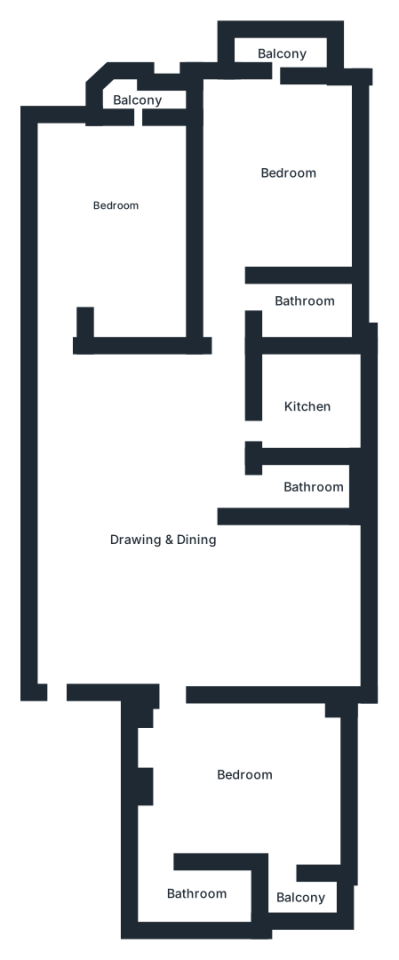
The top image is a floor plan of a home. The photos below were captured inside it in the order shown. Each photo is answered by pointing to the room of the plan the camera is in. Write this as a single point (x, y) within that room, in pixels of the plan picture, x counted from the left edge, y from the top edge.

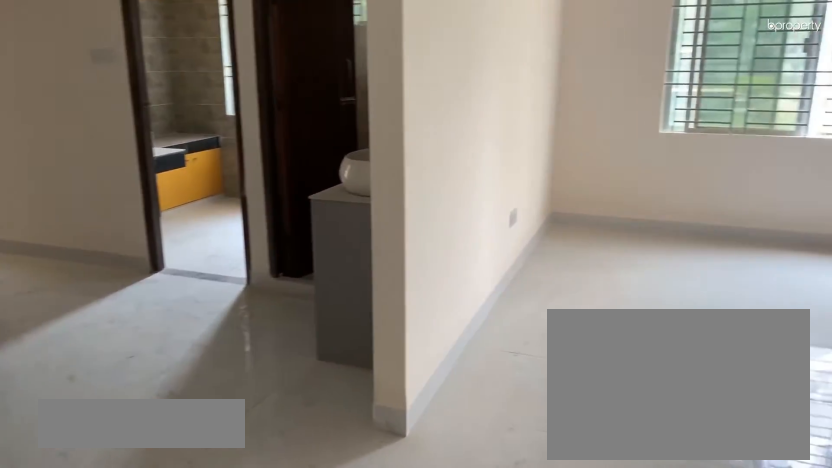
(172, 579)
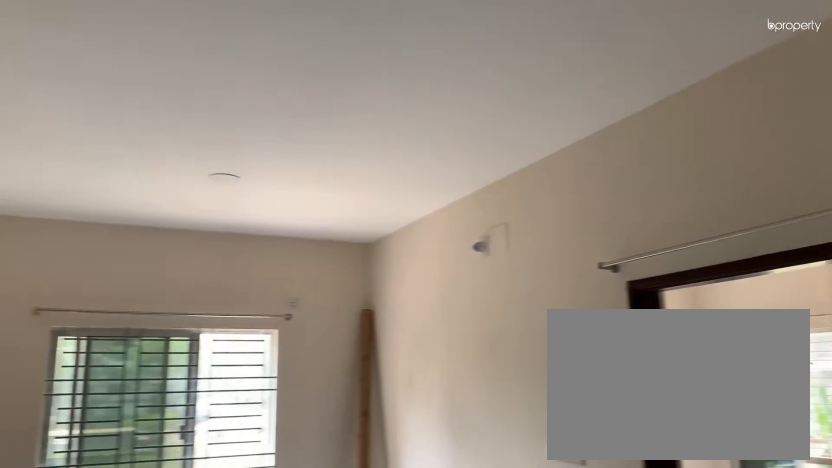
(172, 579)
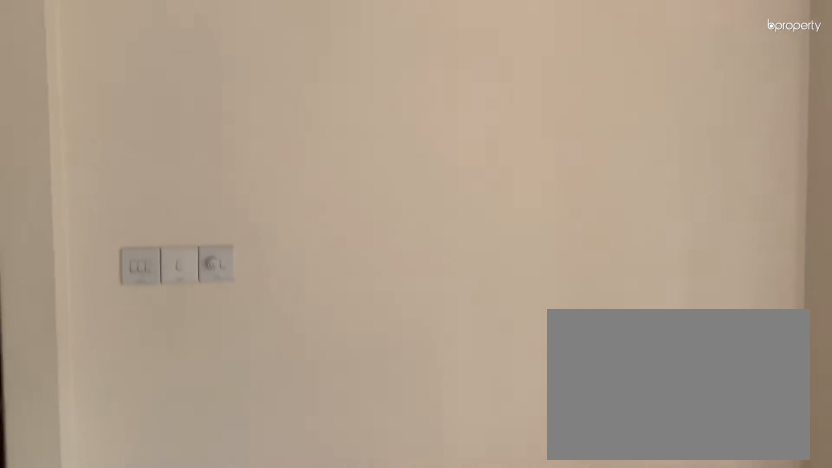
(240, 797)
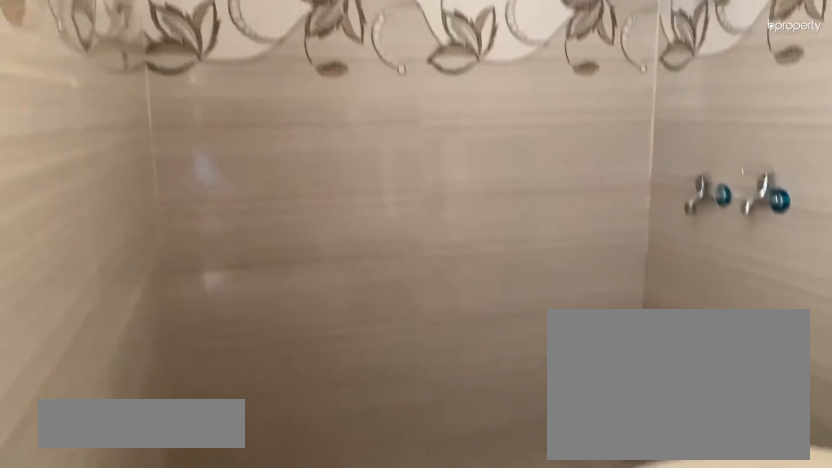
(192, 890)
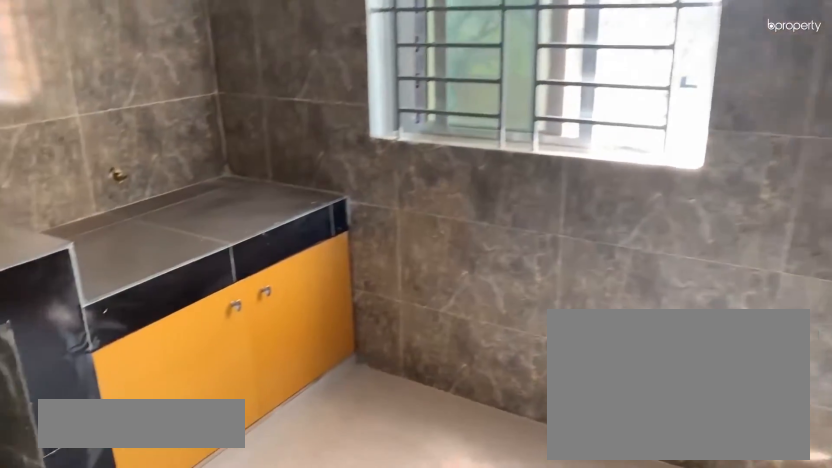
(311, 409)
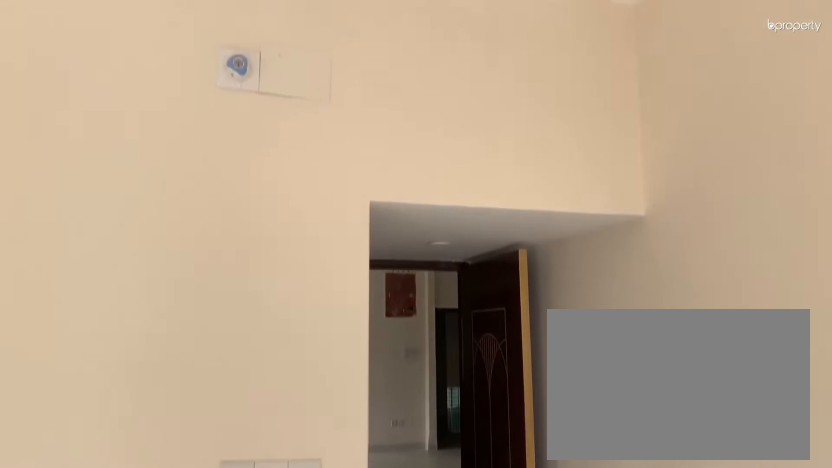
(277, 151)
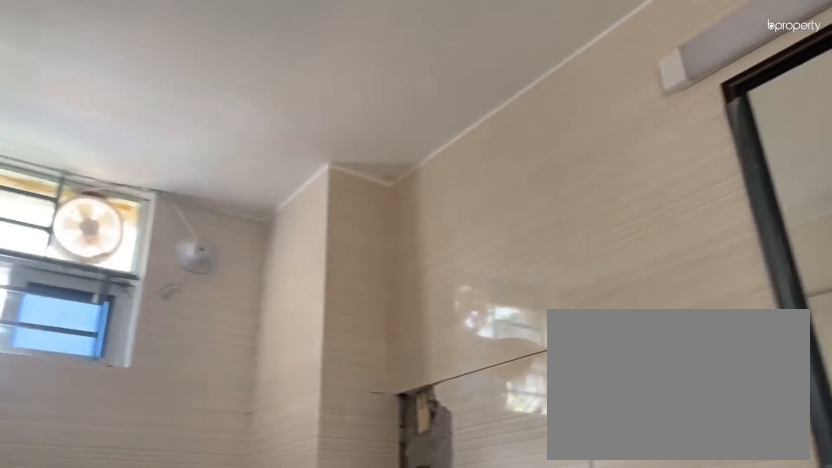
(301, 309)
